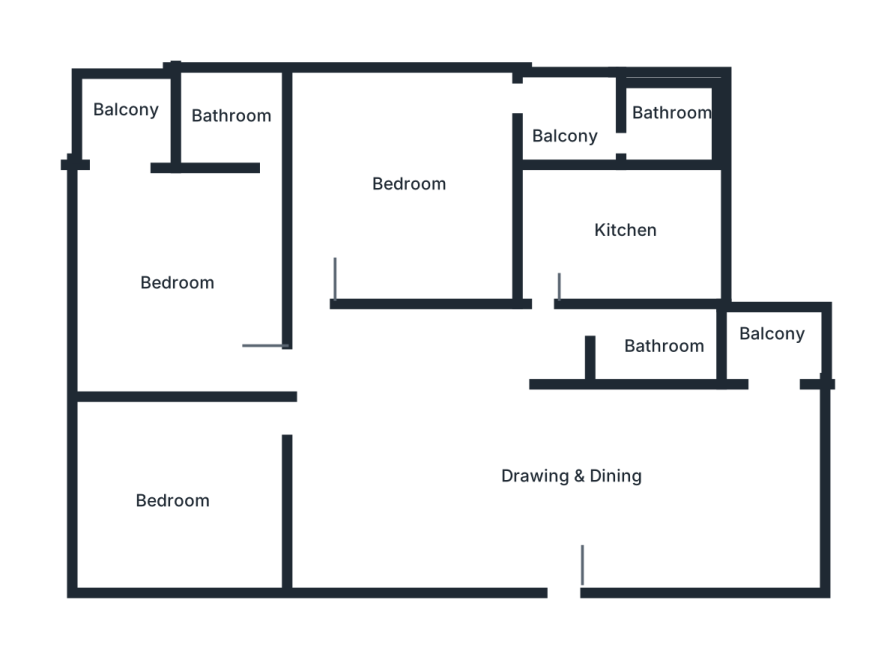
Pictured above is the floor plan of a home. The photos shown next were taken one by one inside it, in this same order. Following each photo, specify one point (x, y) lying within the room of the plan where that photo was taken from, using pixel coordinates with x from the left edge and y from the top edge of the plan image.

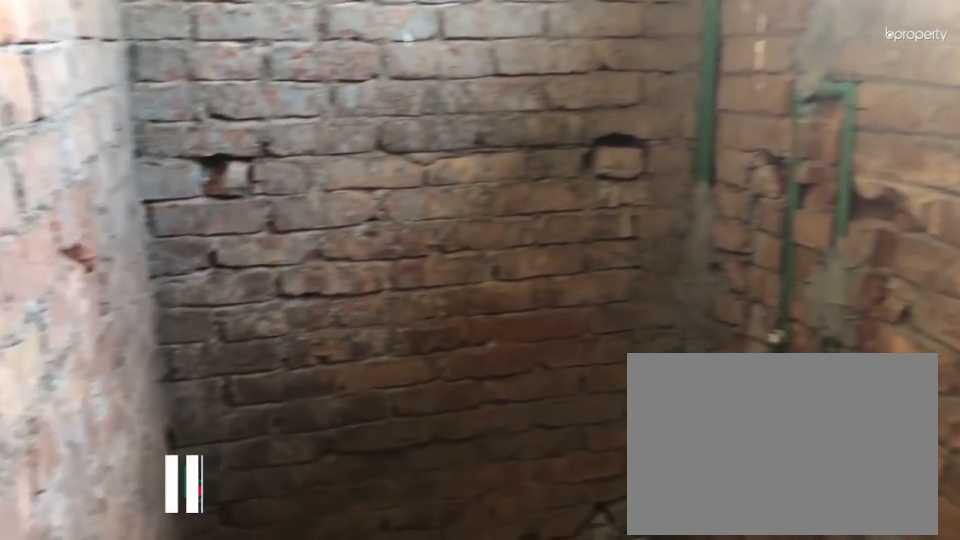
(225, 117)
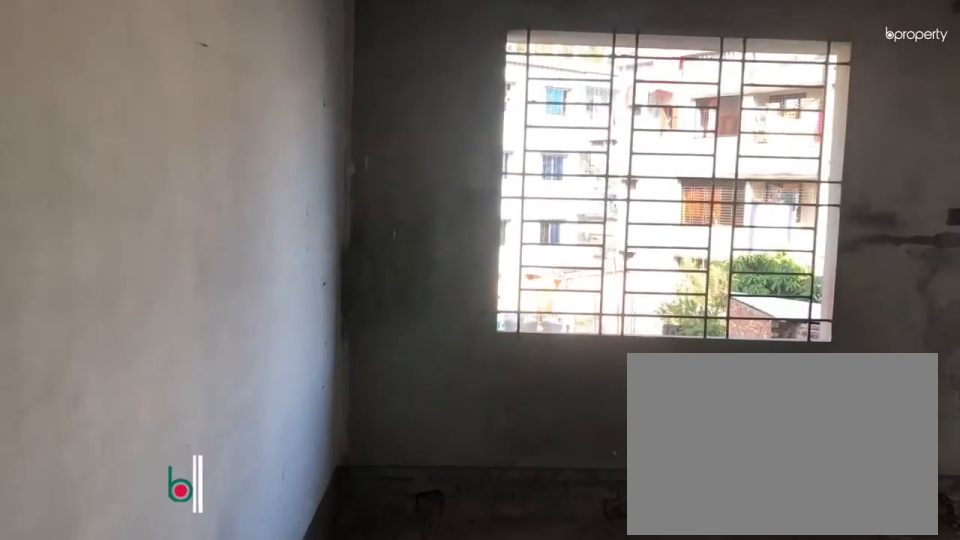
(401, 188)
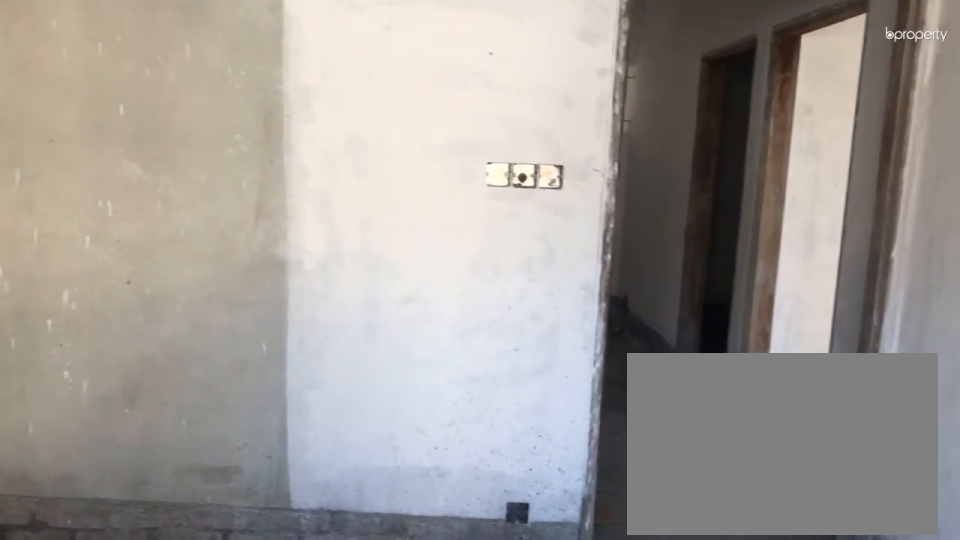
(401, 188)
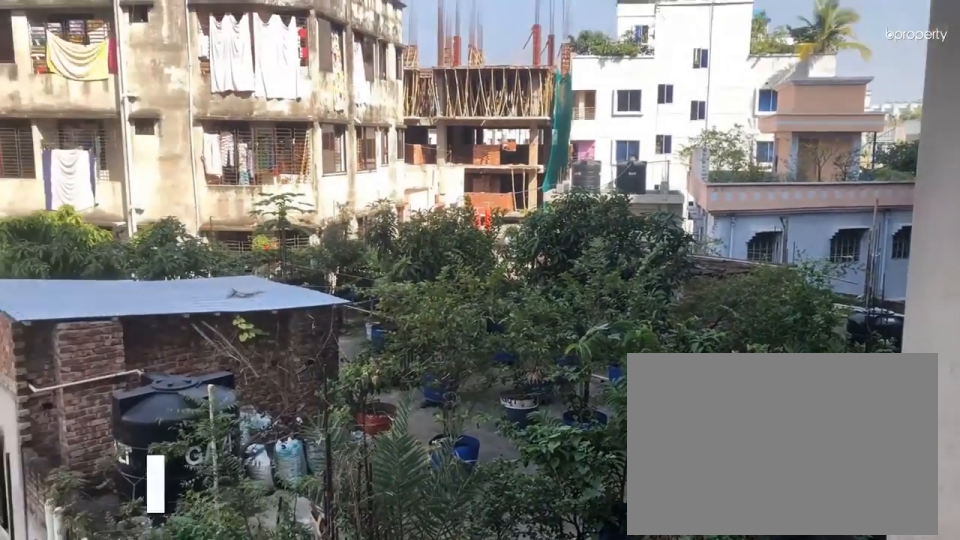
(566, 115)
